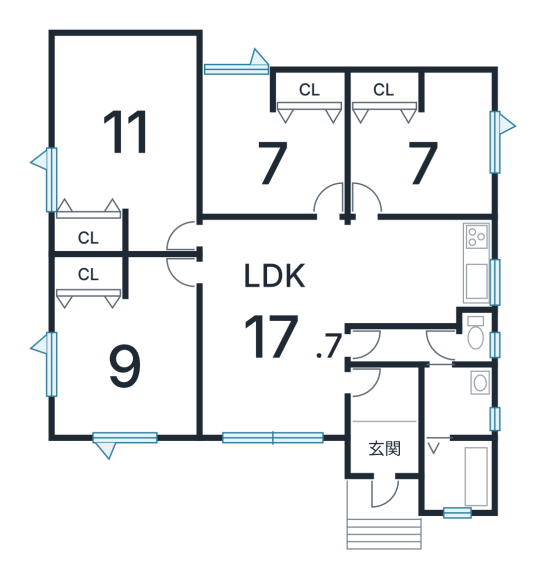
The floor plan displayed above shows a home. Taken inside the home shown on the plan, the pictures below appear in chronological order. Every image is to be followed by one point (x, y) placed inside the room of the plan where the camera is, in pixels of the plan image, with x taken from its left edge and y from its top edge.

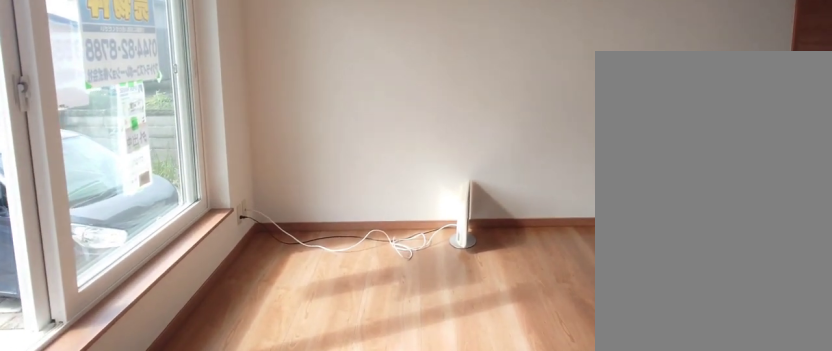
(265, 352)
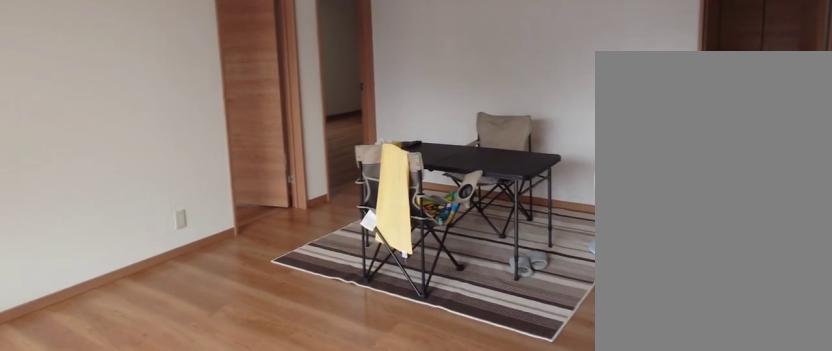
(265, 352)
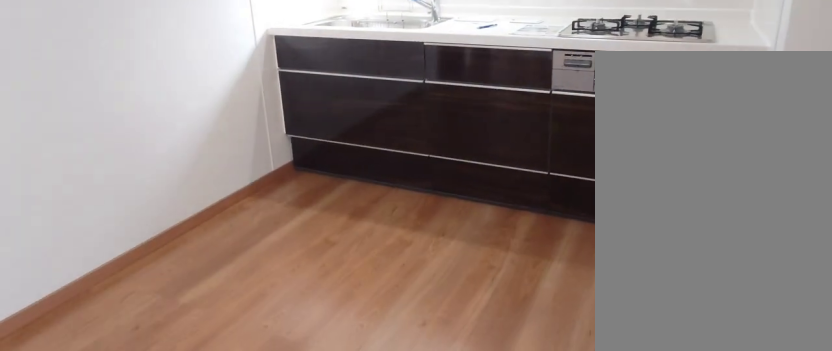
(402, 277)
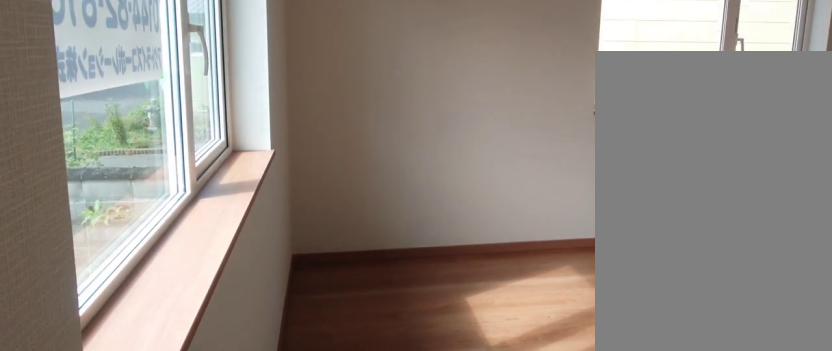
(119, 366)
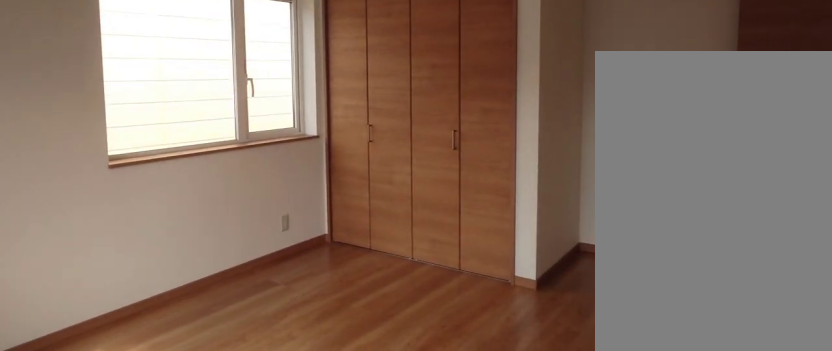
(119, 366)
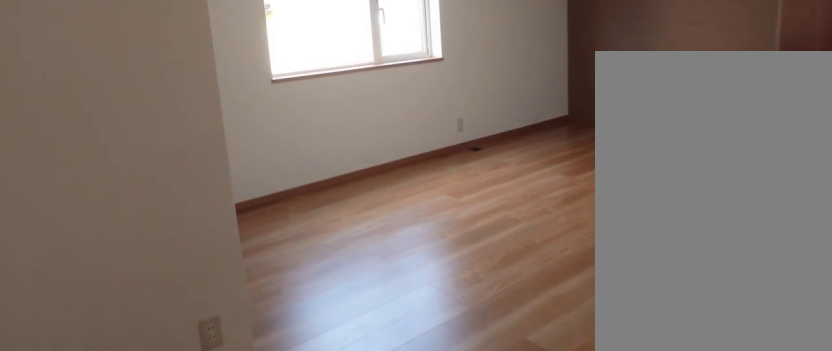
(120, 138)
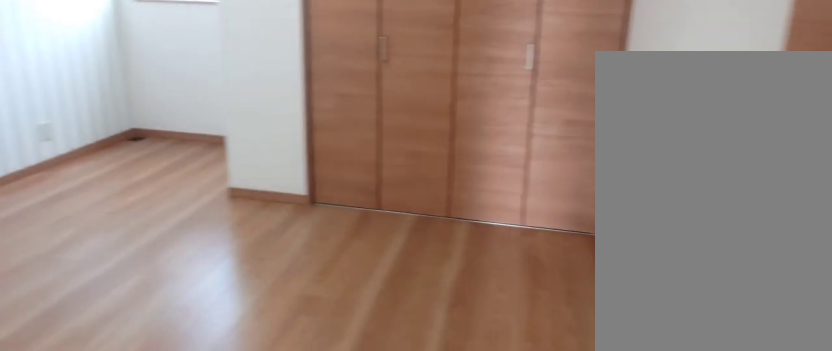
(268, 165)
